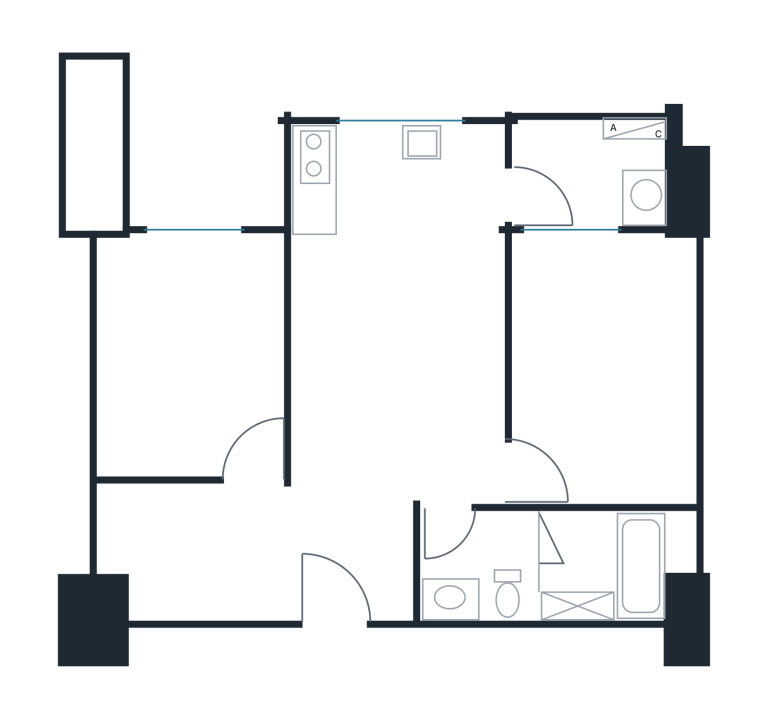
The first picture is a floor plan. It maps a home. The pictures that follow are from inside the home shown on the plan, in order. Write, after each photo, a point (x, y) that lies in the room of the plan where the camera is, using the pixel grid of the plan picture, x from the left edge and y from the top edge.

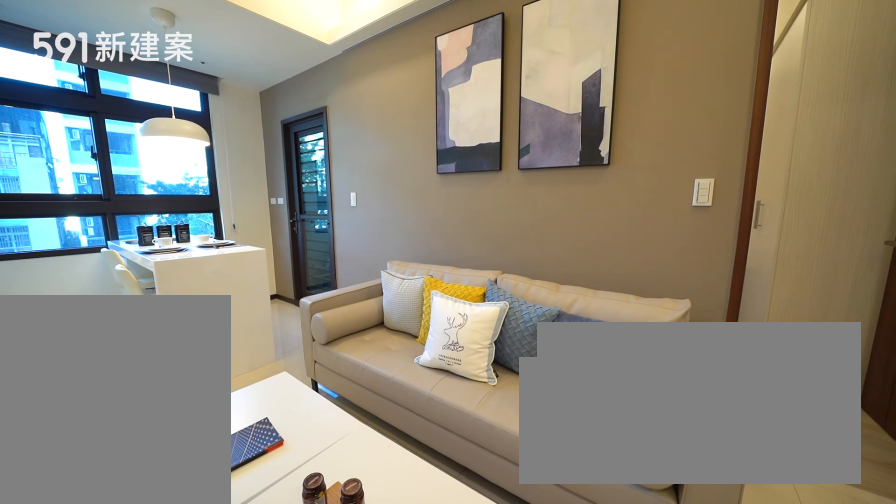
(398, 369)
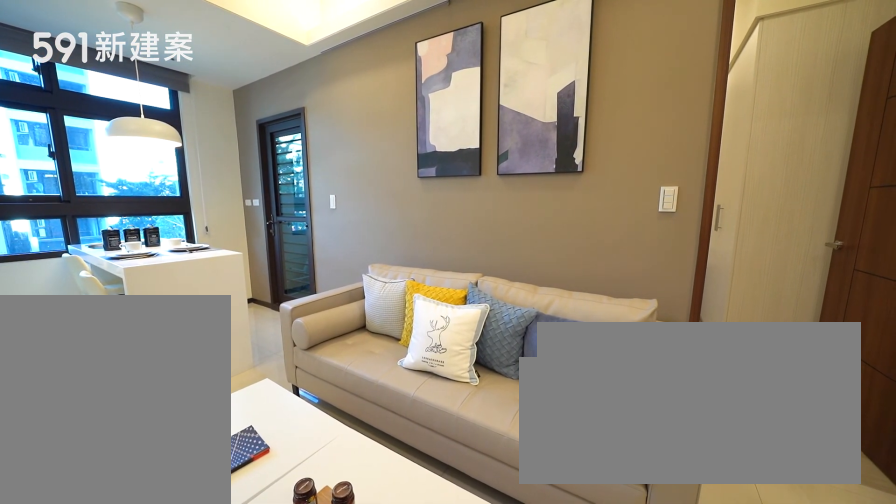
(398, 369)
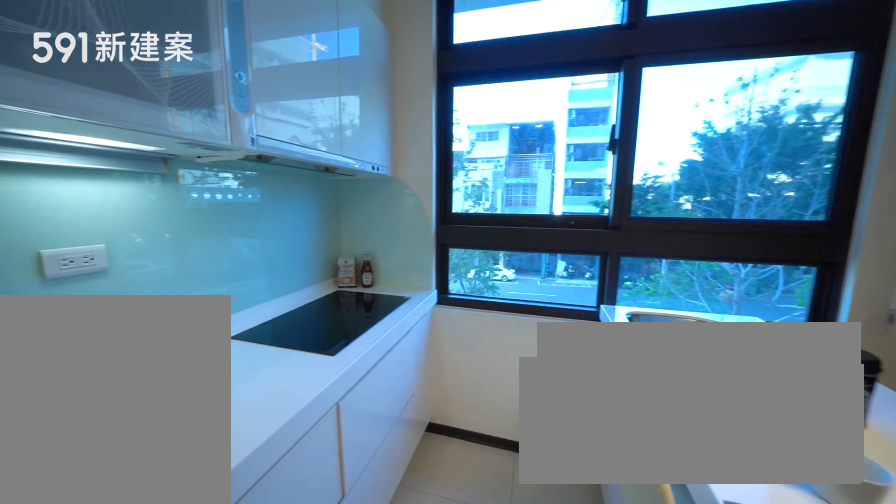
(398, 188)
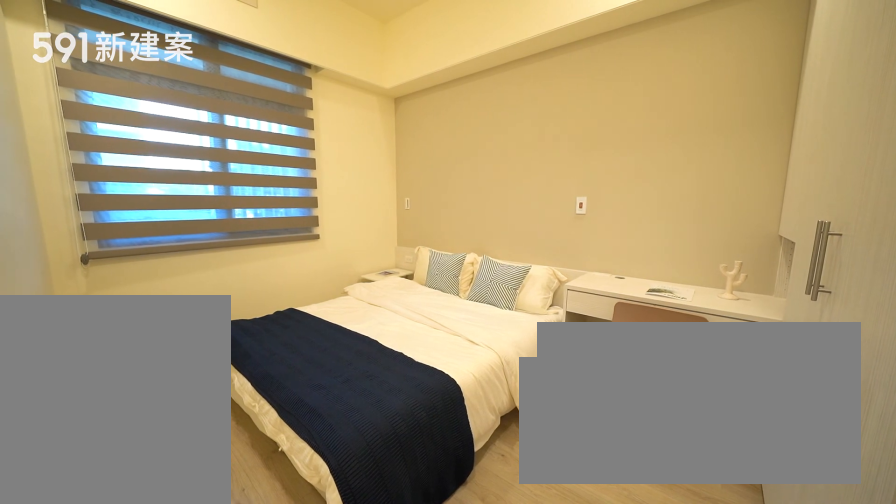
(605, 364)
